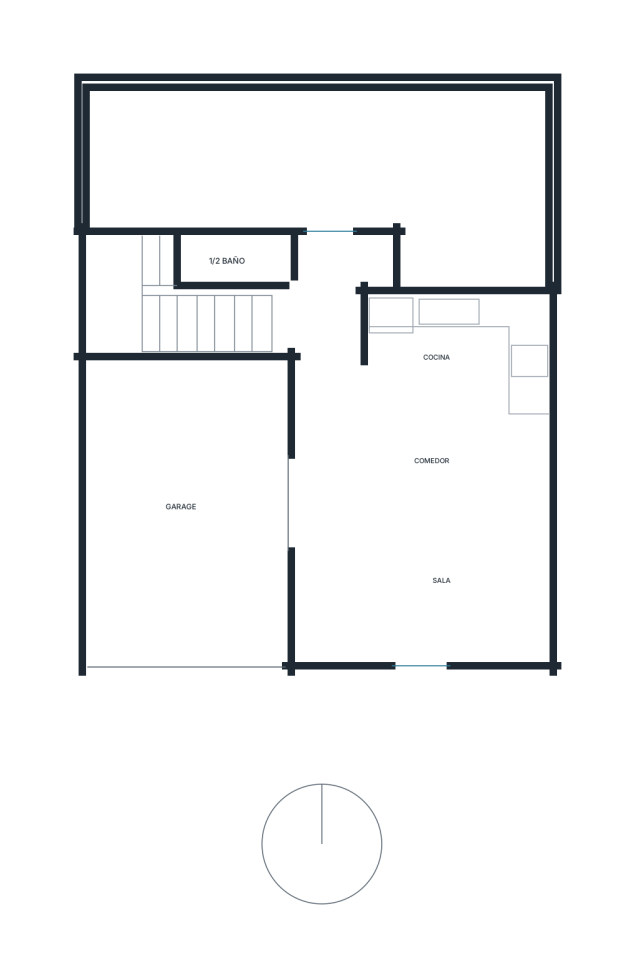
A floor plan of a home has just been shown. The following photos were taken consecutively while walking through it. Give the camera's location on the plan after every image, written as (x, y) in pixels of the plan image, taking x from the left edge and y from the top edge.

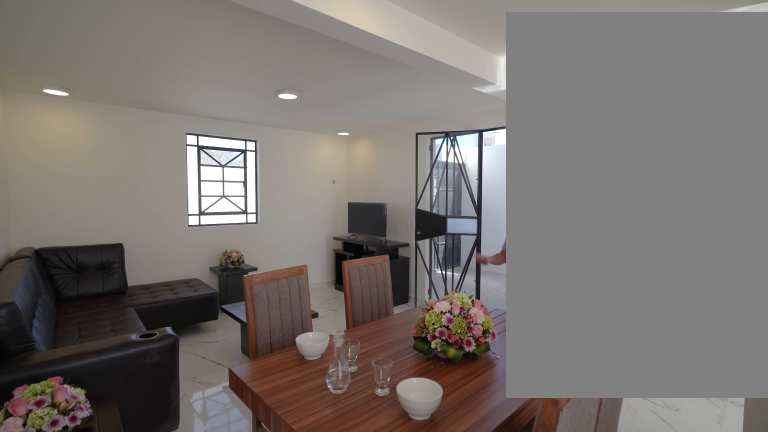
(509, 440)
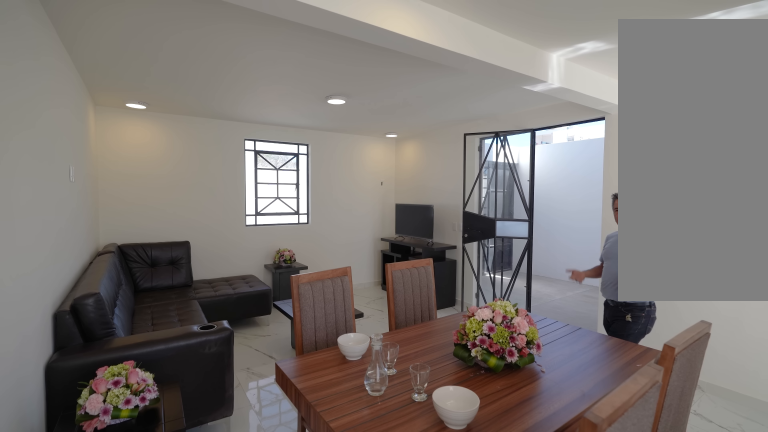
(500, 431)
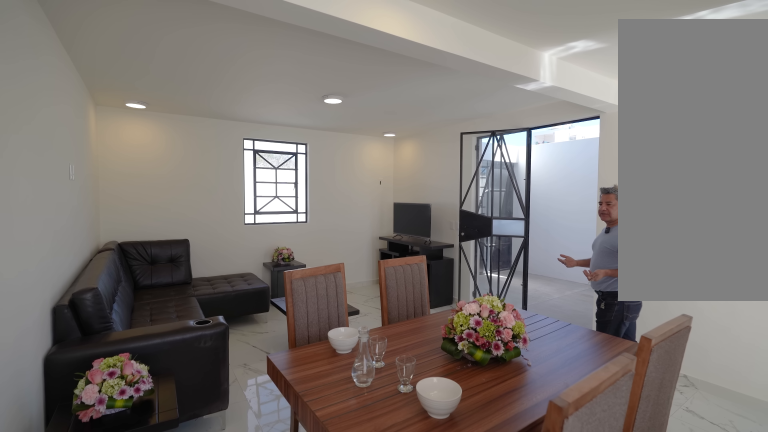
(496, 399)
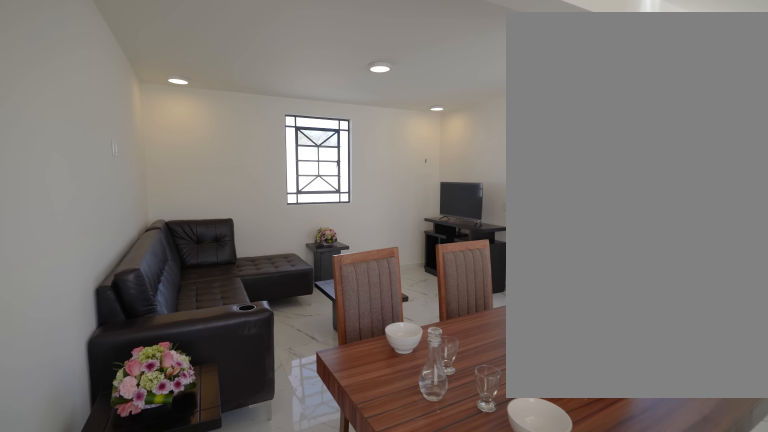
(496, 398)
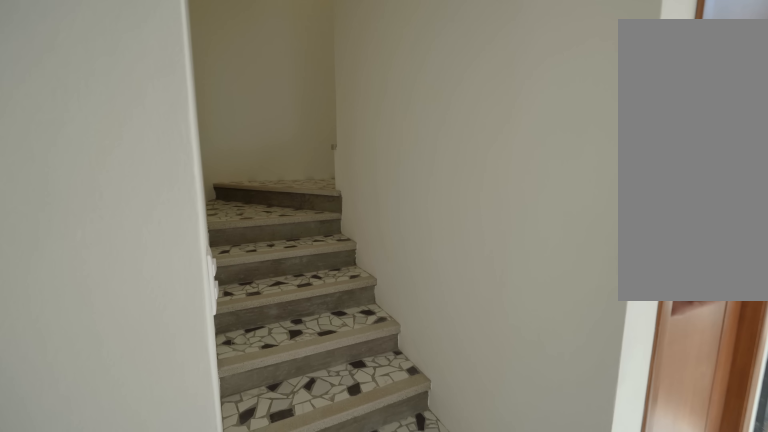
(319, 324)
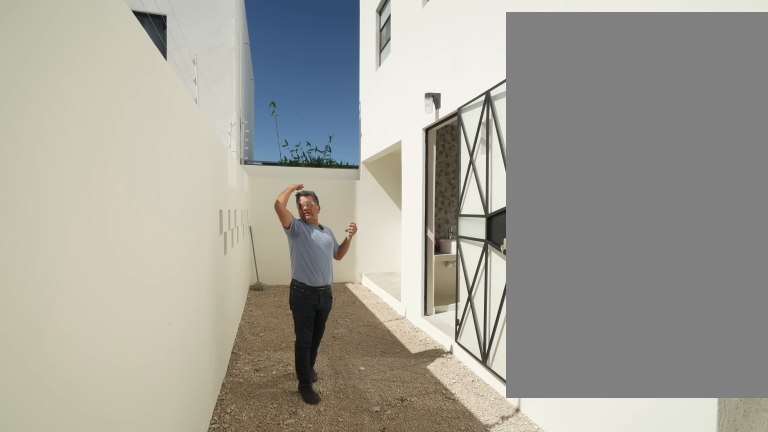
(154, 179)
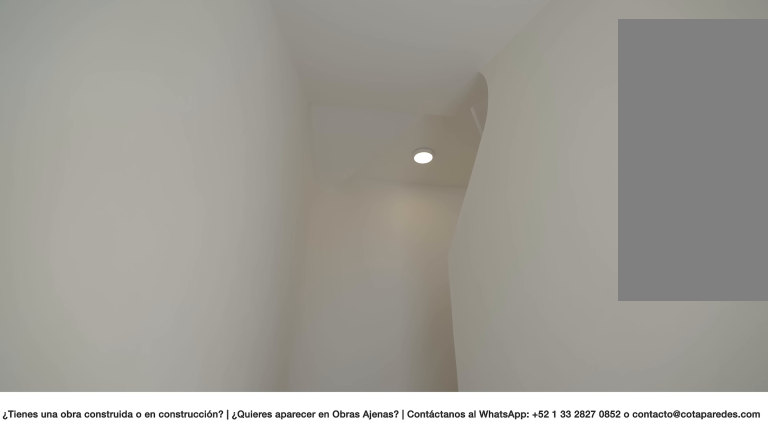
(284, 314)
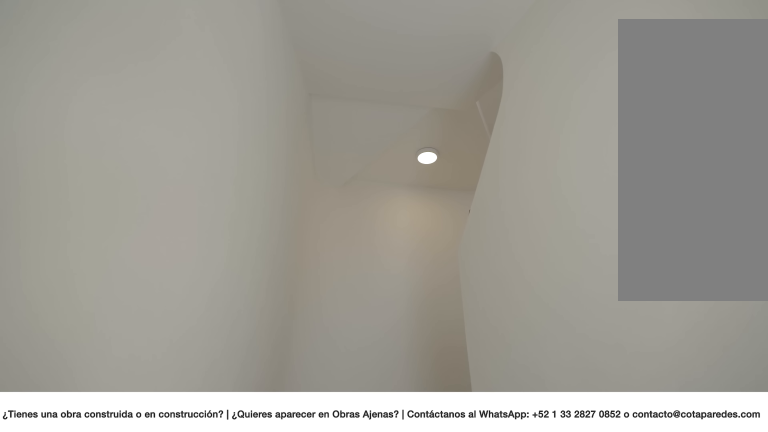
(284, 315)
